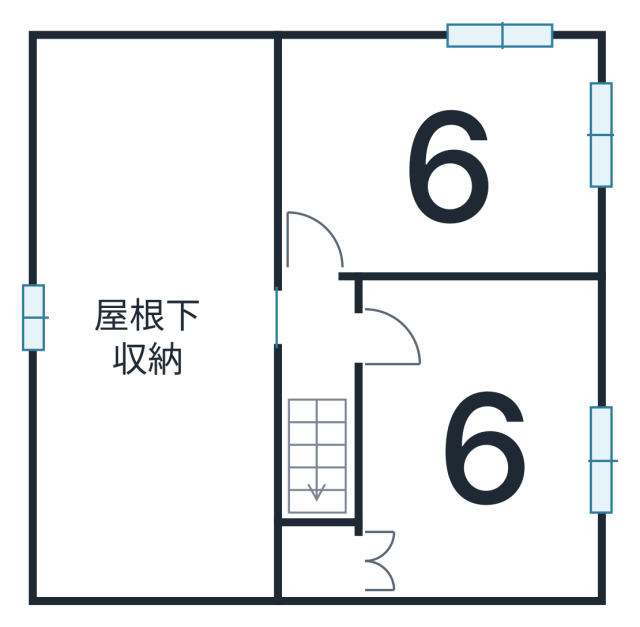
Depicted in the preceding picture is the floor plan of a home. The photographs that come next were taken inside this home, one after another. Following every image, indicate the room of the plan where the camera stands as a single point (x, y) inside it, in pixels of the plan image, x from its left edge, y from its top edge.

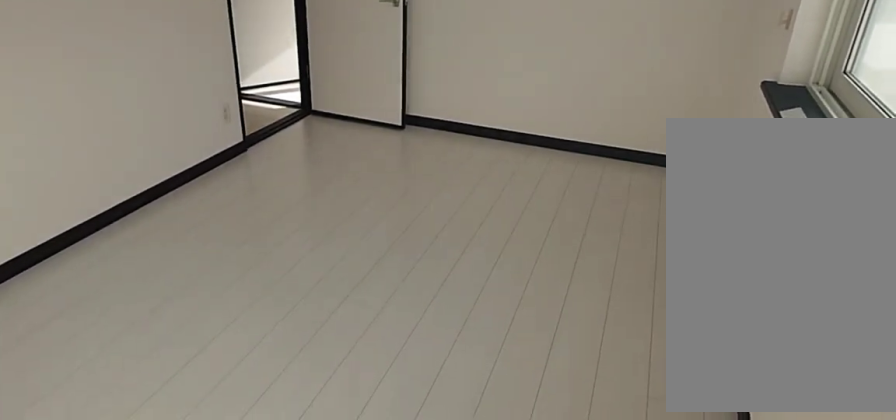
(487, 453)
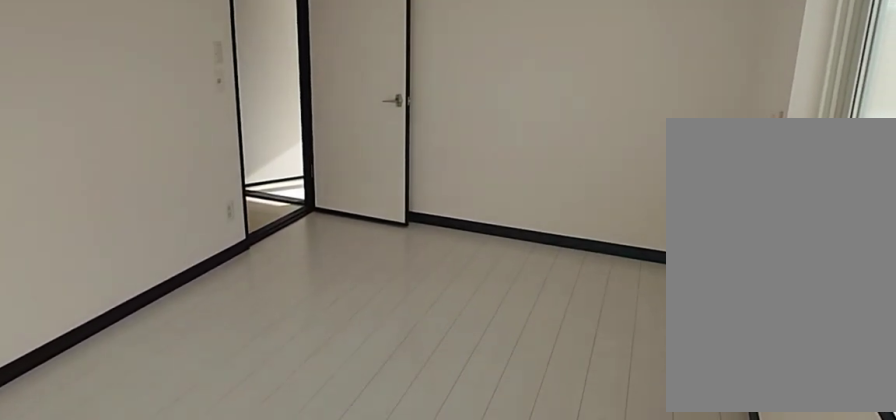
(487, 453)
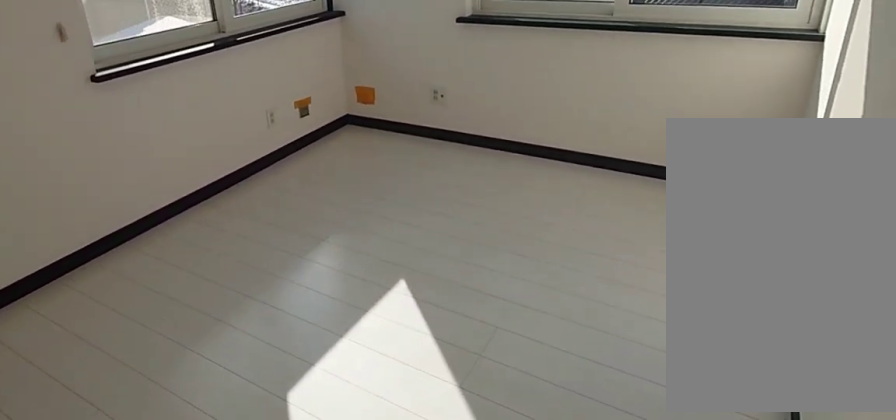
(448, 161)
